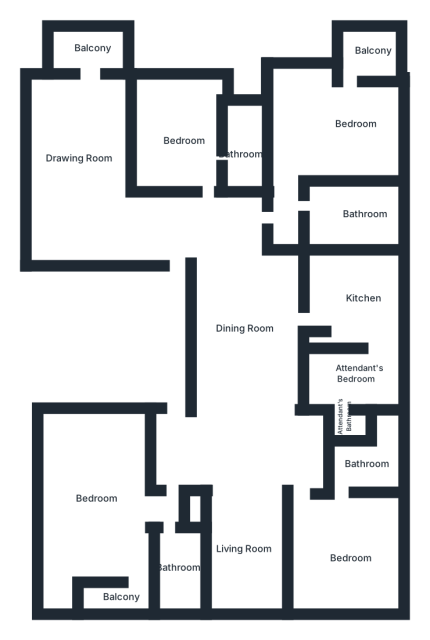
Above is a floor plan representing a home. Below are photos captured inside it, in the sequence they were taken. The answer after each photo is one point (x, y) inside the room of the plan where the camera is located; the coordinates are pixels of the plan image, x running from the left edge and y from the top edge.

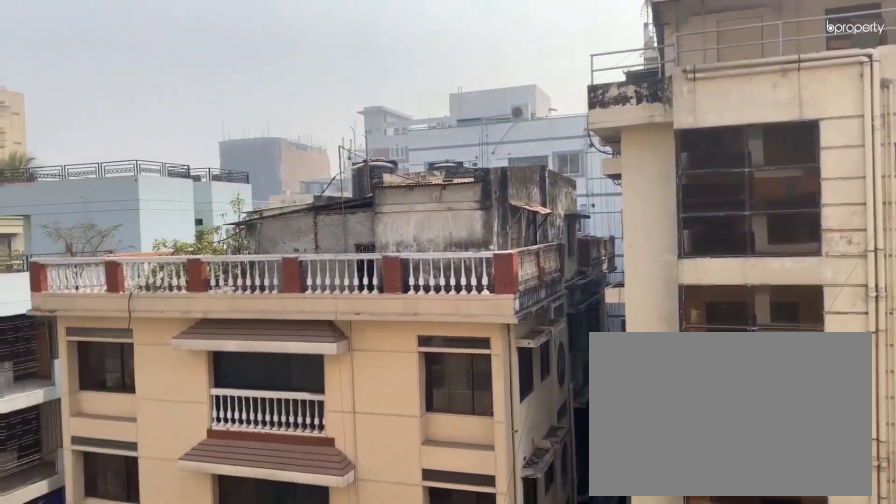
(90, 57)
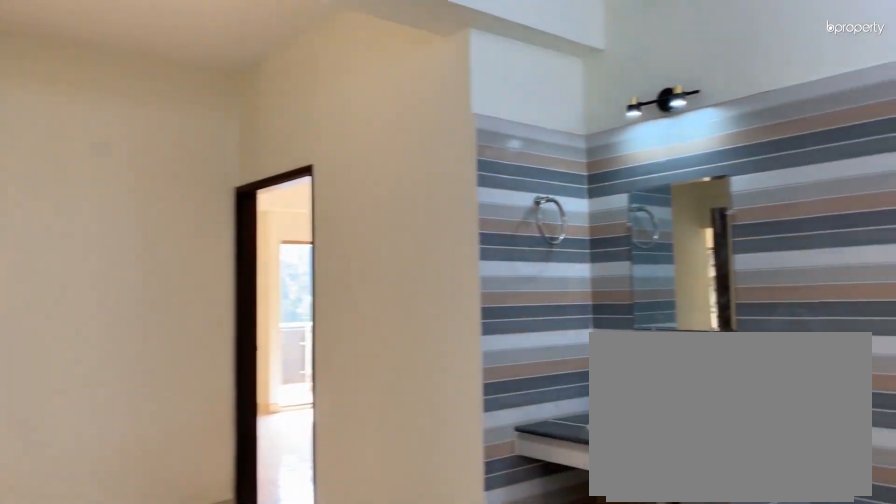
(244, 338)
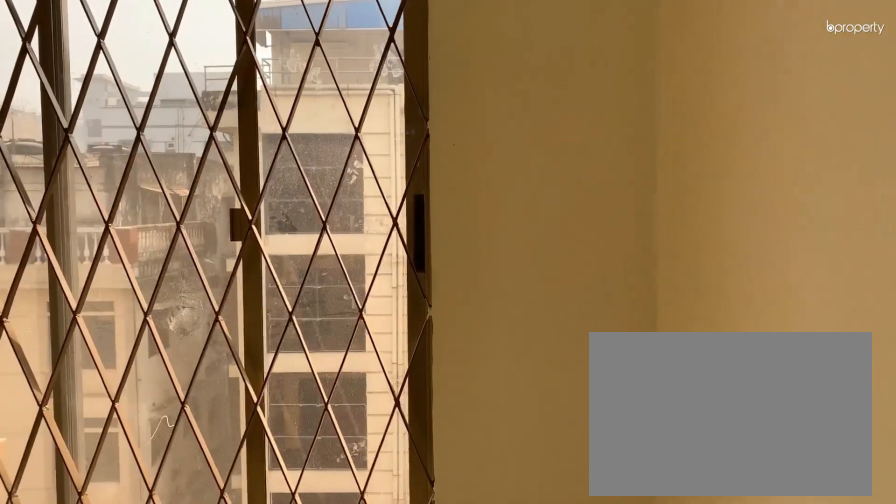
(181, 137)
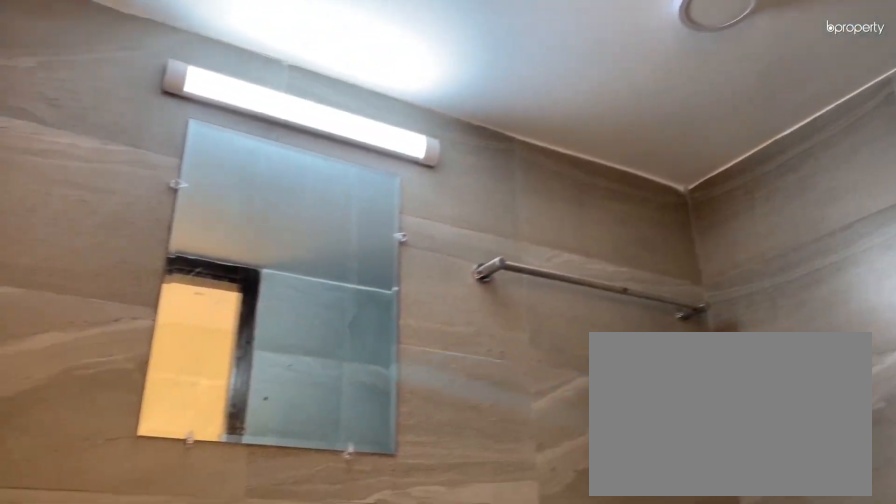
(241, 153)
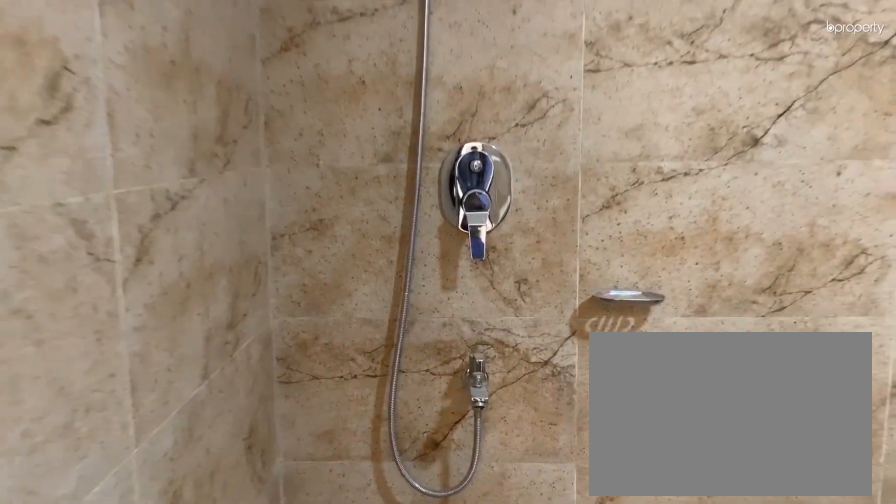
(346, 204)
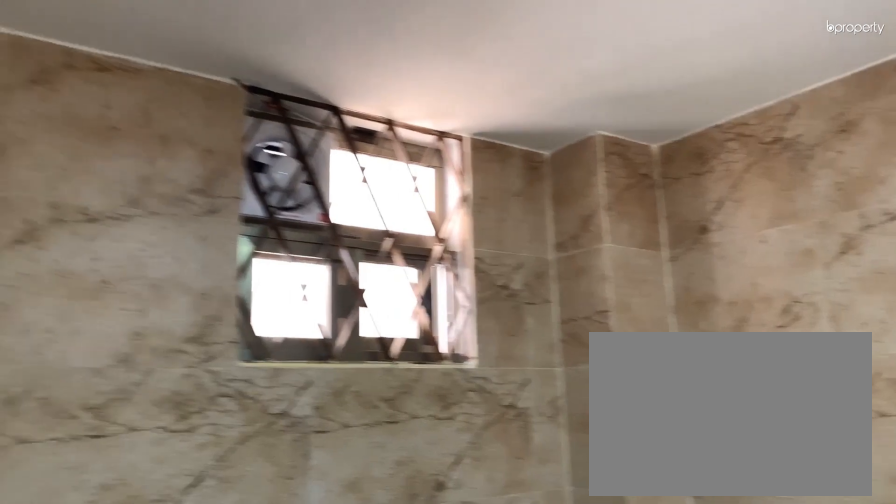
(346, 201)
